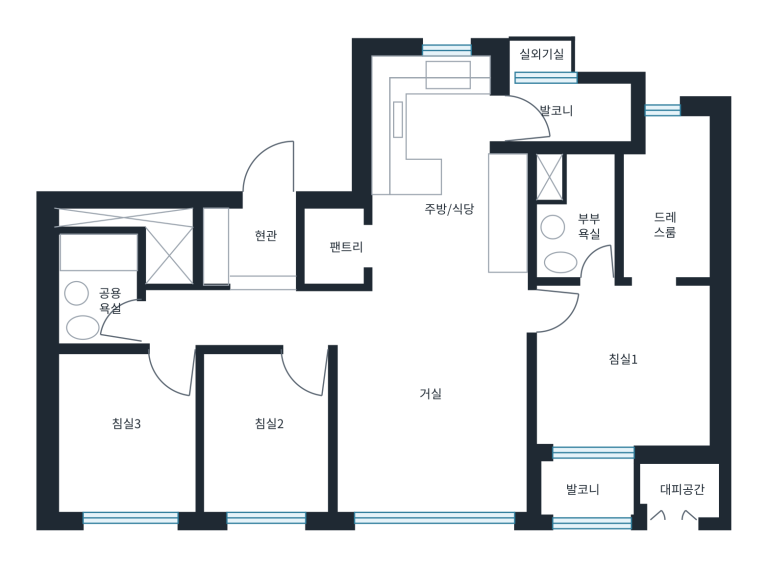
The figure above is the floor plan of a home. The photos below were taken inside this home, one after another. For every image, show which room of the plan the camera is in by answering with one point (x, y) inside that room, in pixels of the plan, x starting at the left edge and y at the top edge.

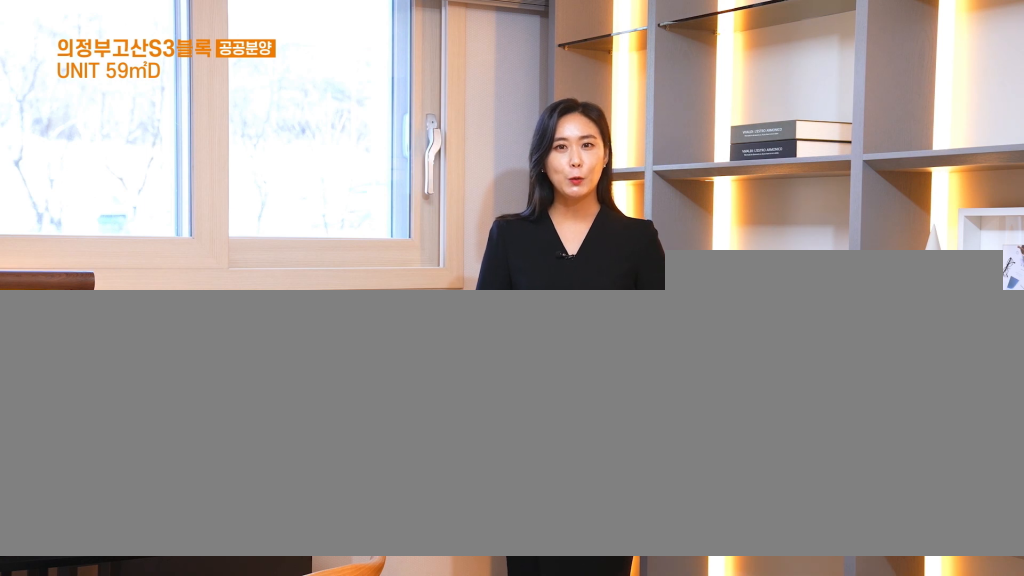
(270, 411)
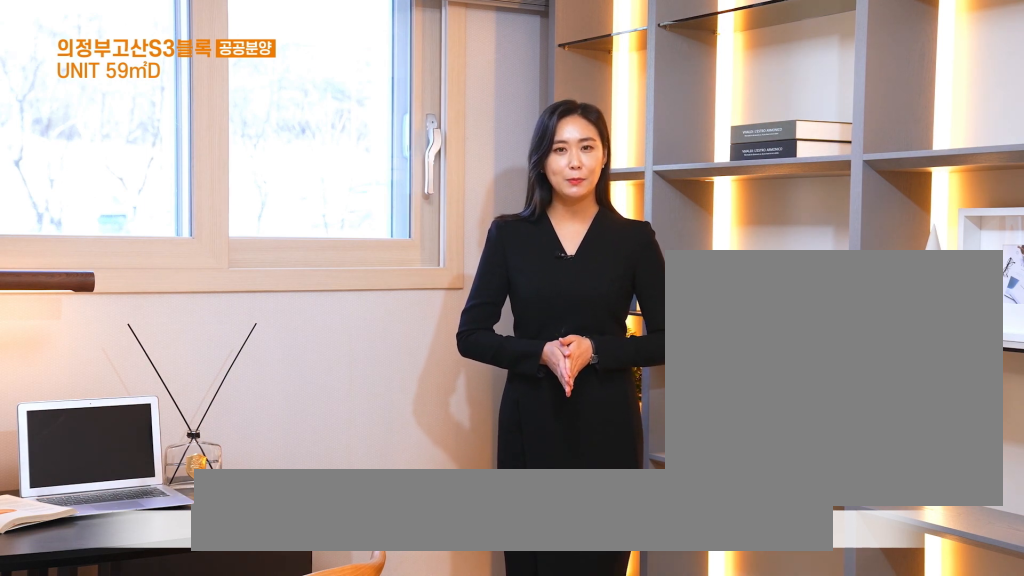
(270, 411)
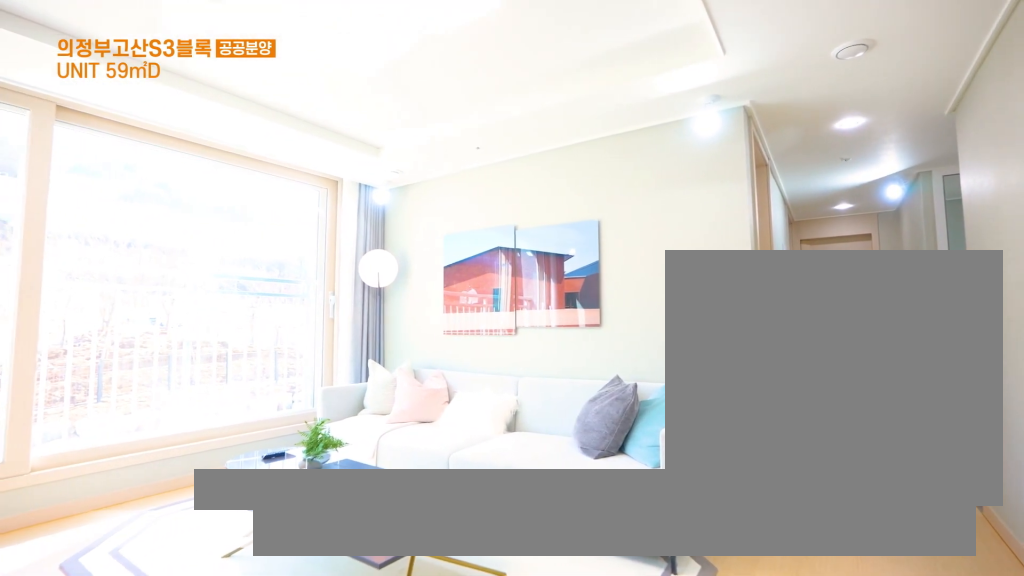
(430, 342)
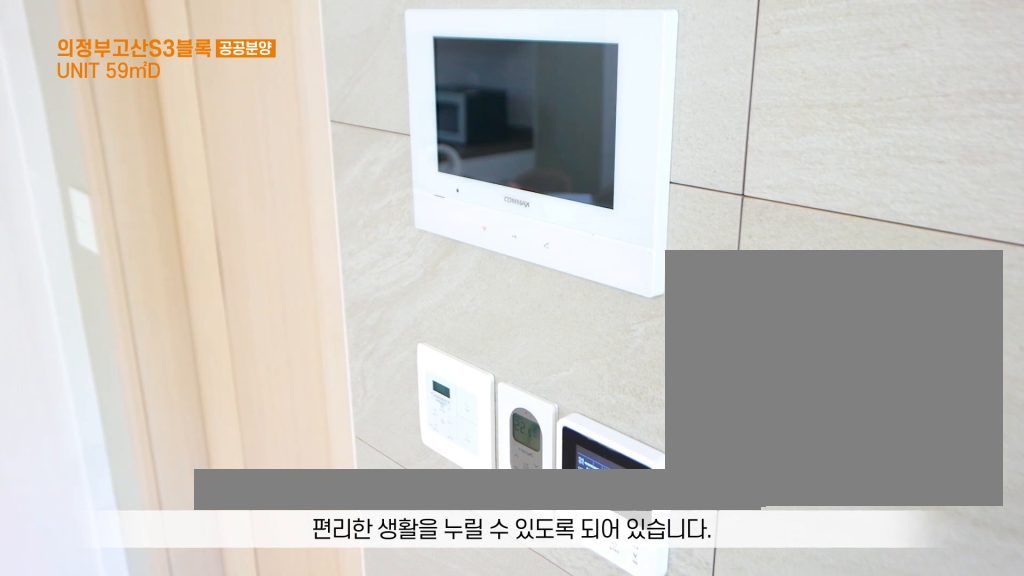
(431, 383)
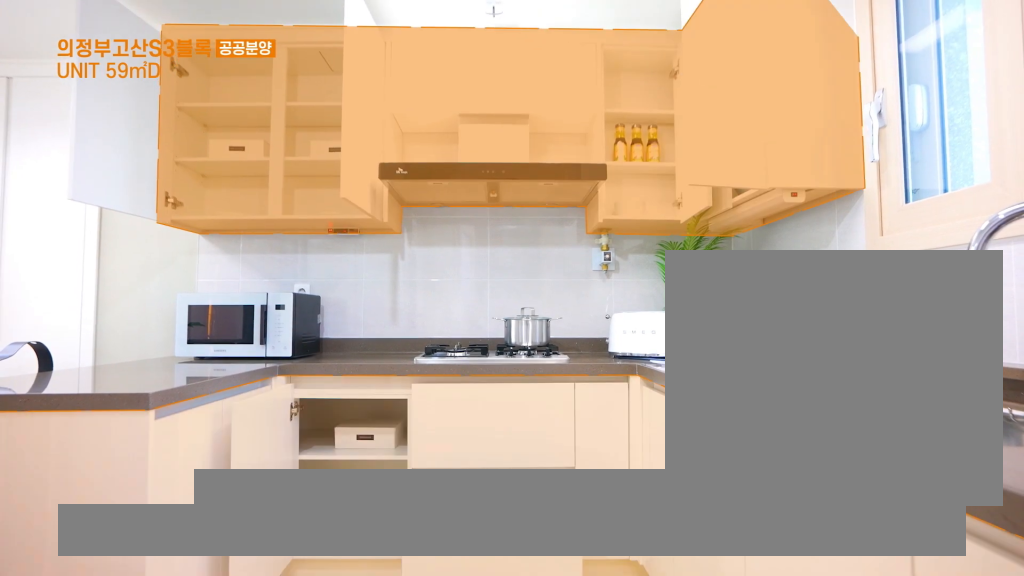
(449, 196)
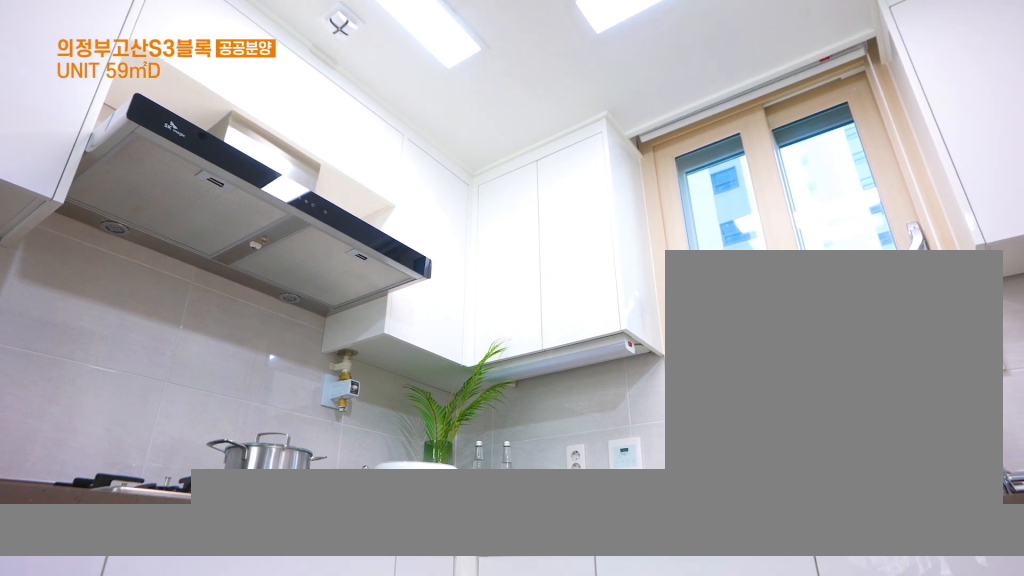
(449, 199)
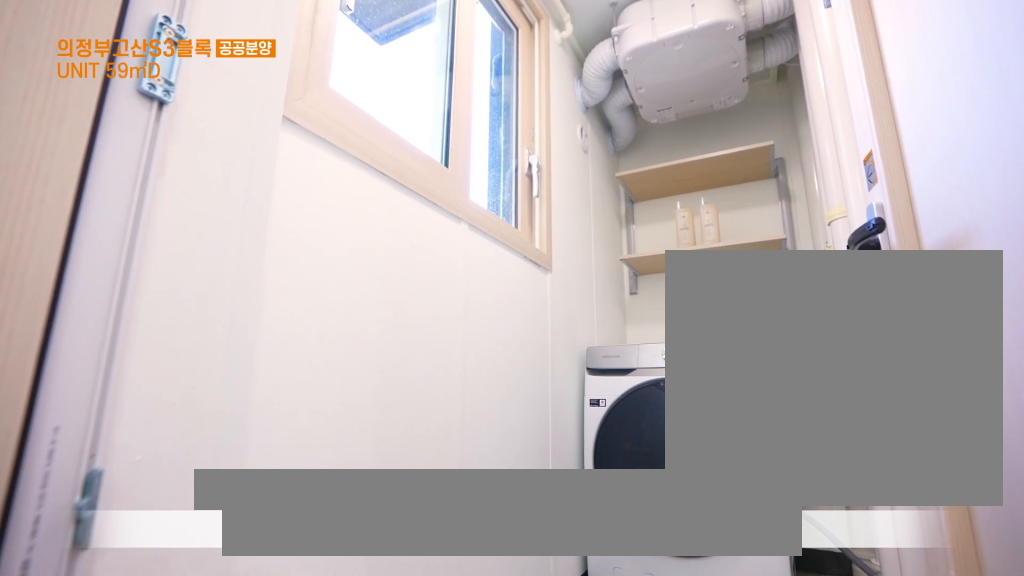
(557, 96)
